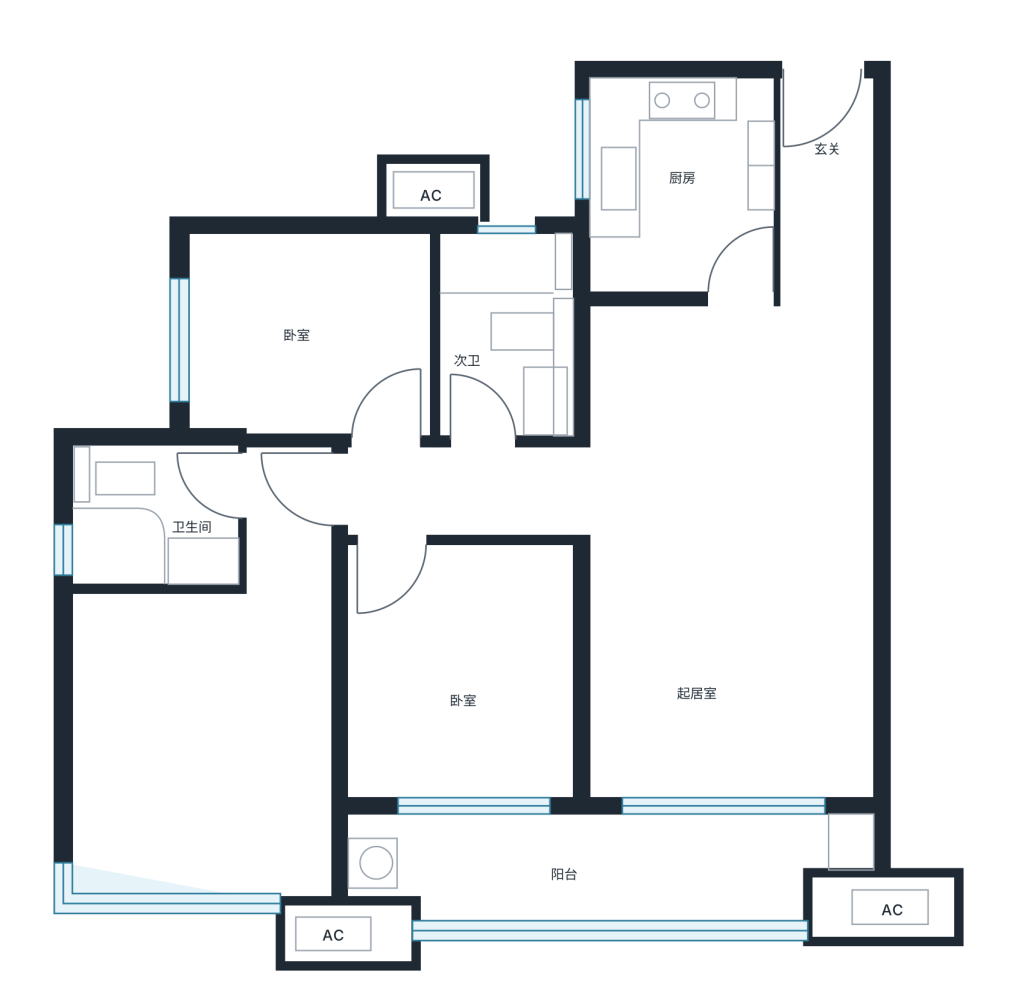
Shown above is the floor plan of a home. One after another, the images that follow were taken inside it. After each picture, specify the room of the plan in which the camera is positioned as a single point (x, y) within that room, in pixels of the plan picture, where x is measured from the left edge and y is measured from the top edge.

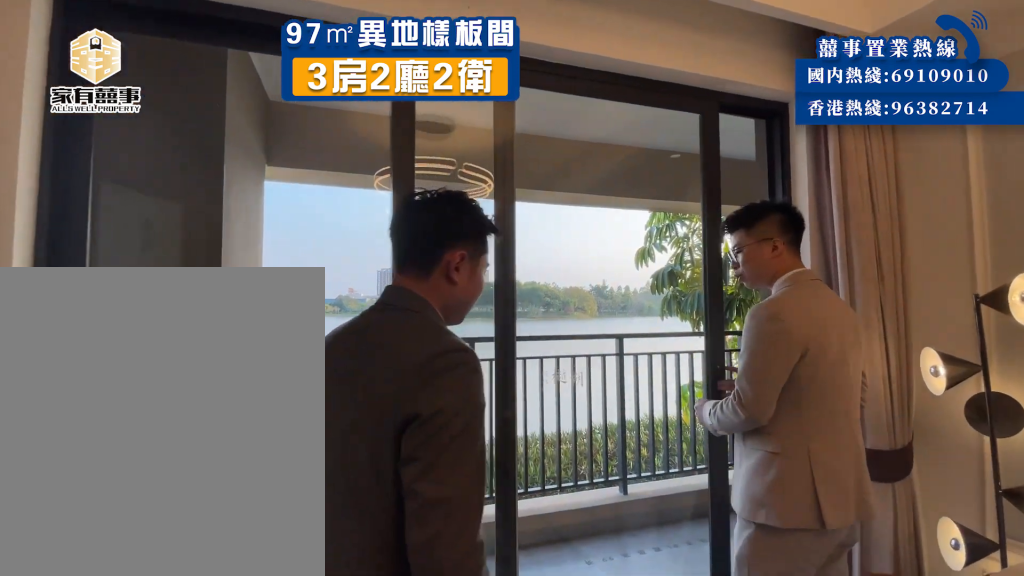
(651, 745)
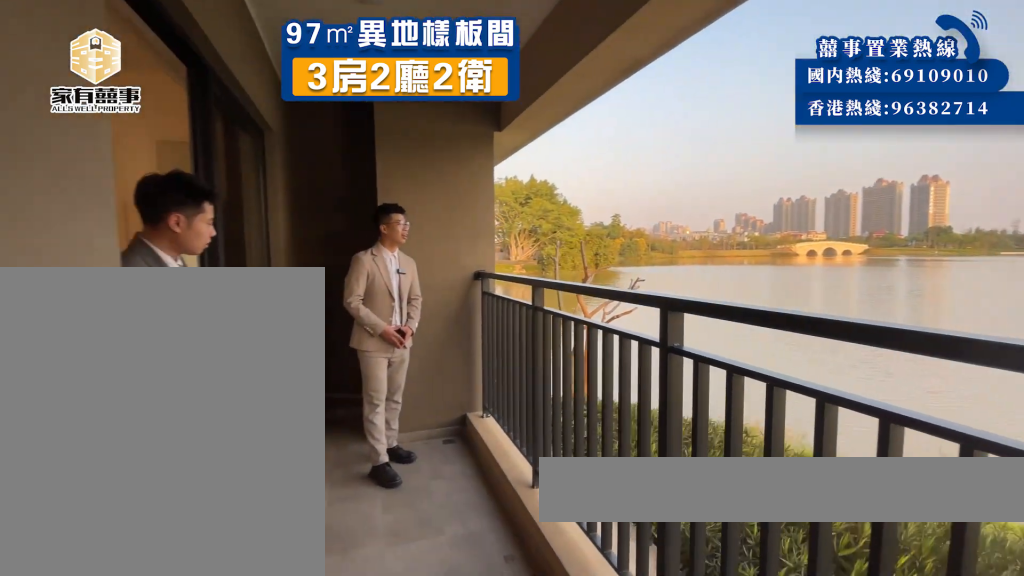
(651, 866)
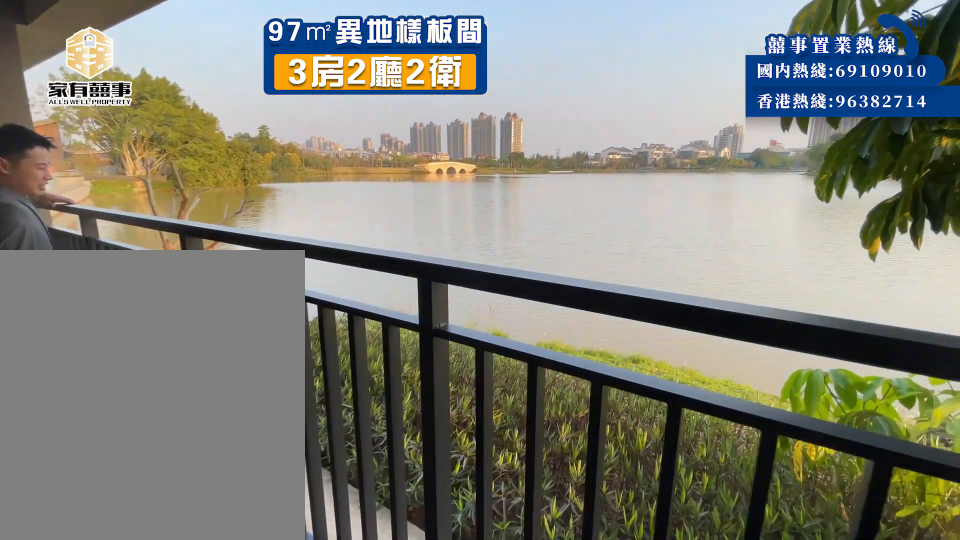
(651, 866)
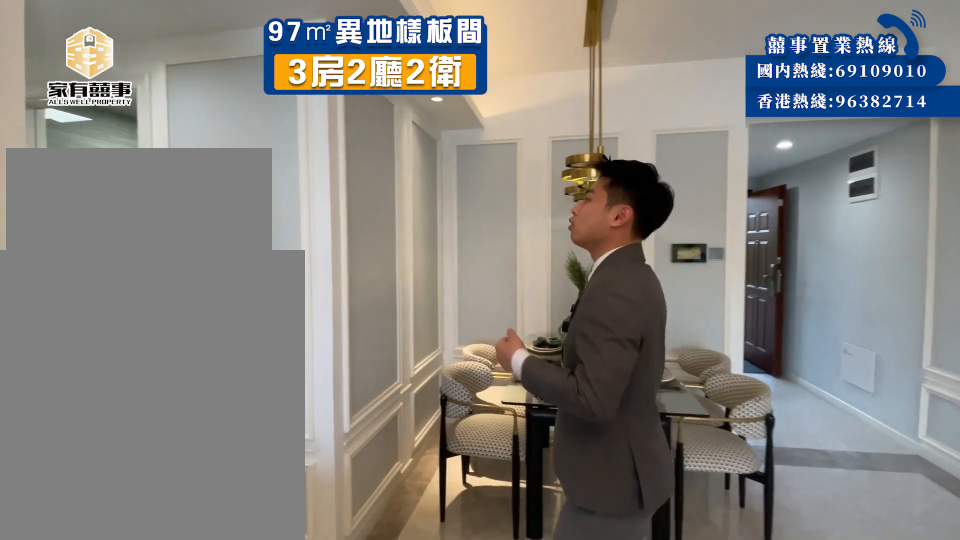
(570, 473)
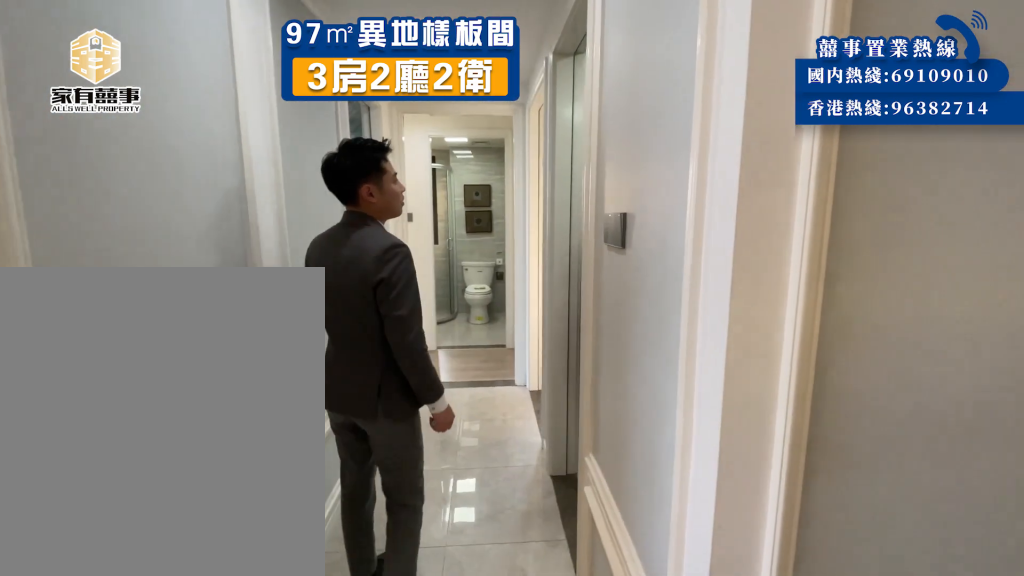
(463, 448)
